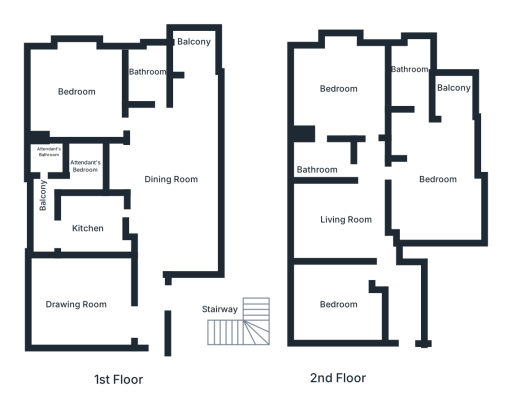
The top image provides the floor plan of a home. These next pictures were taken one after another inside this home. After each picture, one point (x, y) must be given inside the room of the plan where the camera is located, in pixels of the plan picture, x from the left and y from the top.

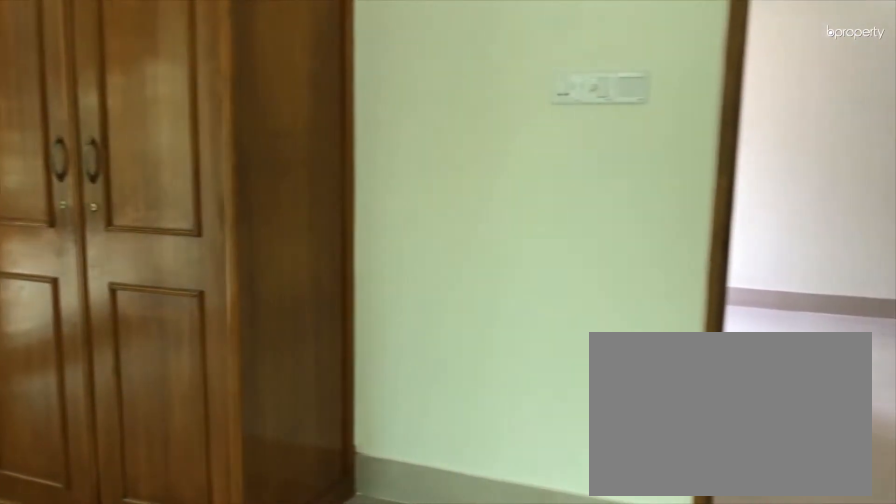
(79, 91)
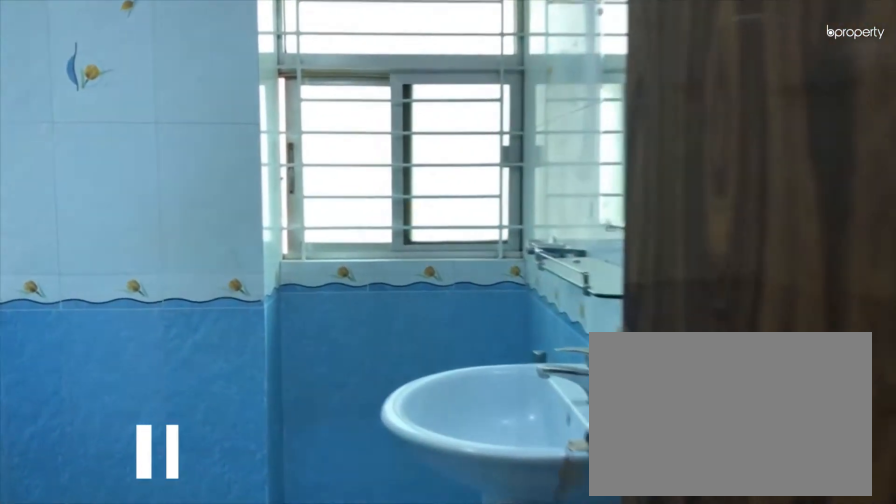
(145, 72)
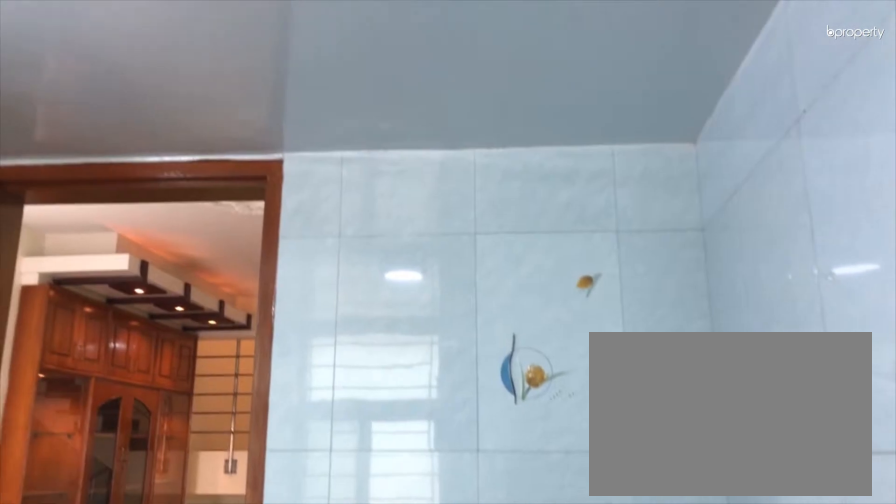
(145, 72)
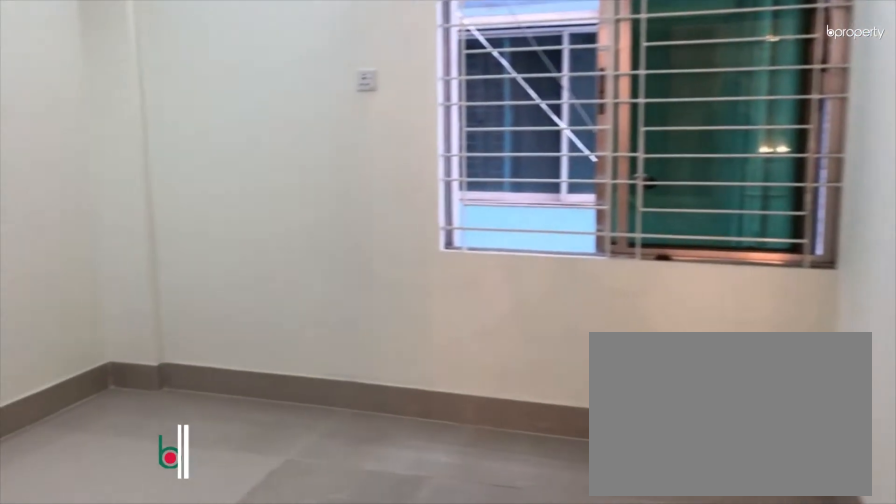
(334, 305)
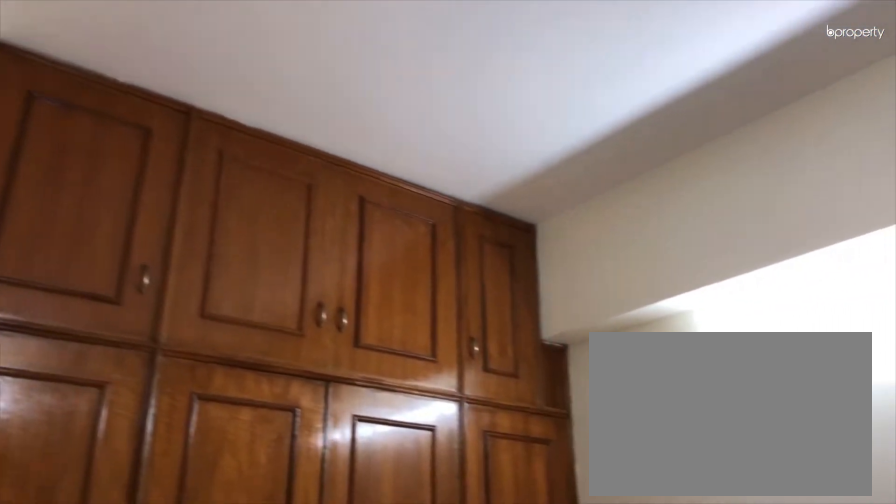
(335, 305)
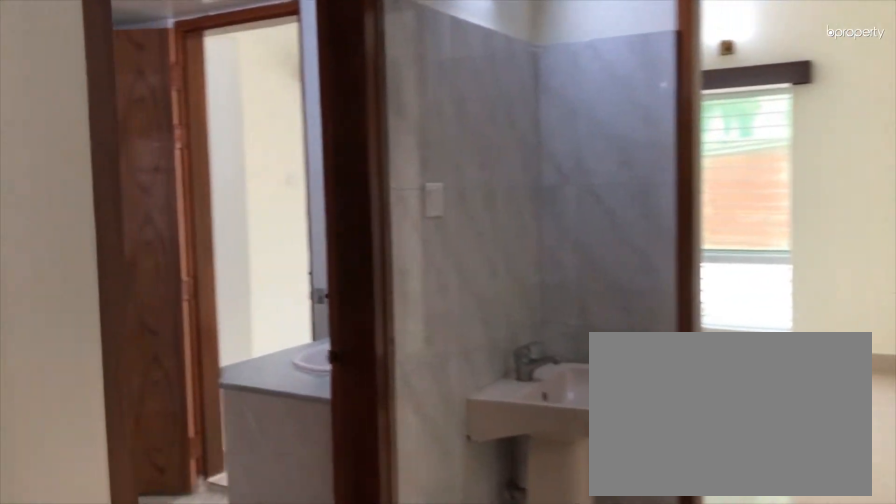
(366, 170)
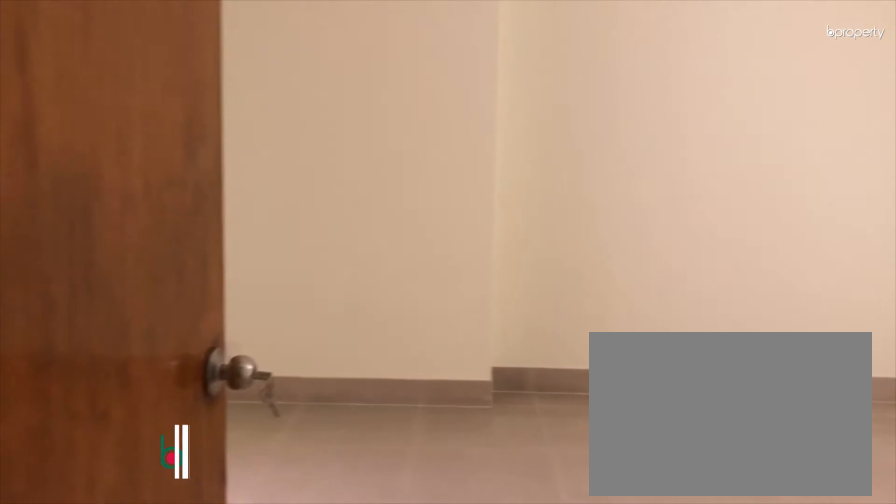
(437, 191)
